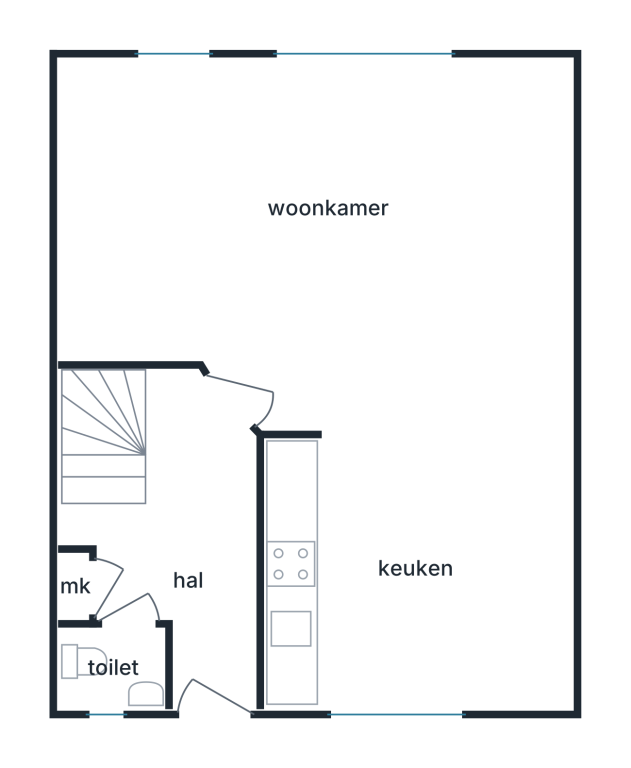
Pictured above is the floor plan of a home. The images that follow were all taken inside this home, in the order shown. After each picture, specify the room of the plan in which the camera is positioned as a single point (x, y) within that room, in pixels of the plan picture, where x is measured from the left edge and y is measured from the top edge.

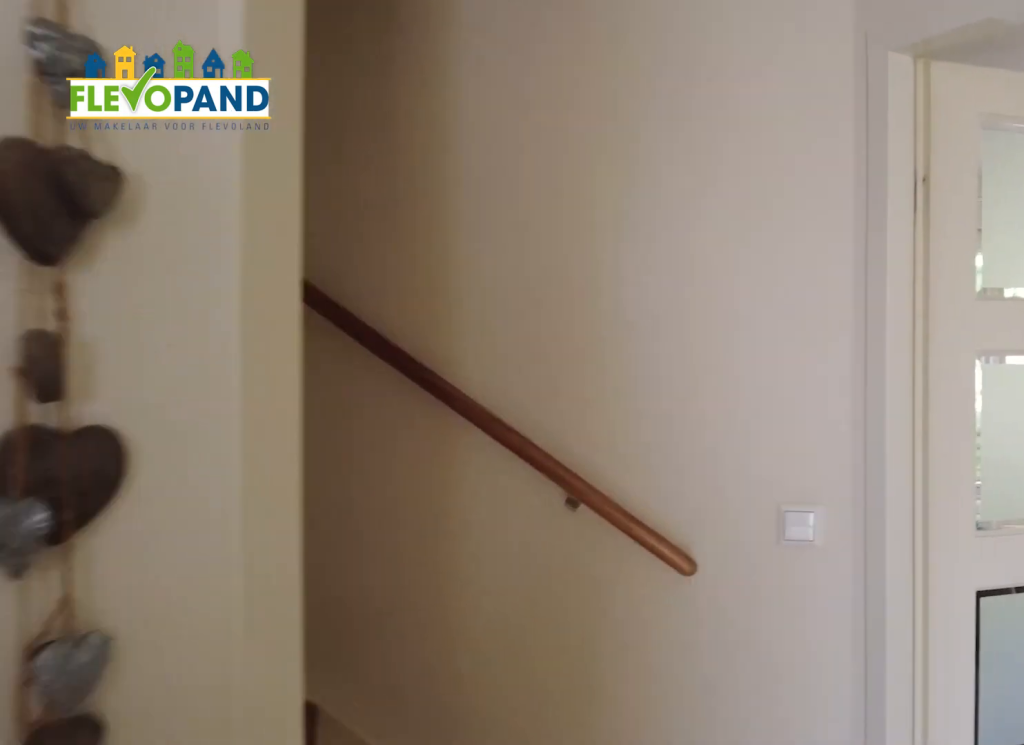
(187, 543)
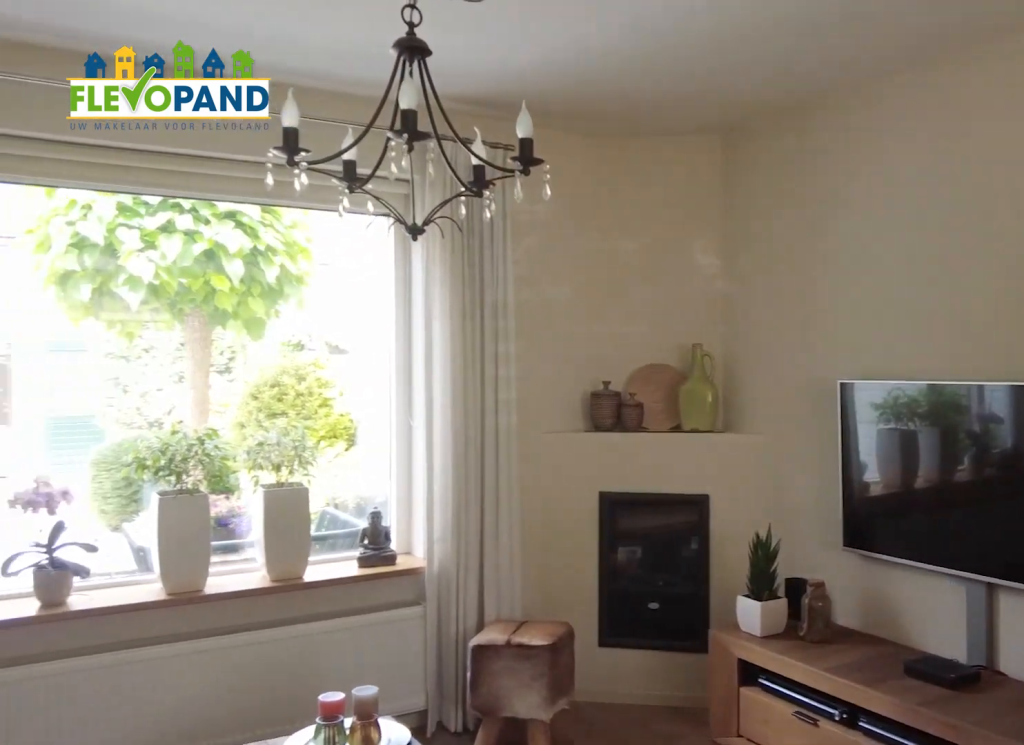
(209, 142)
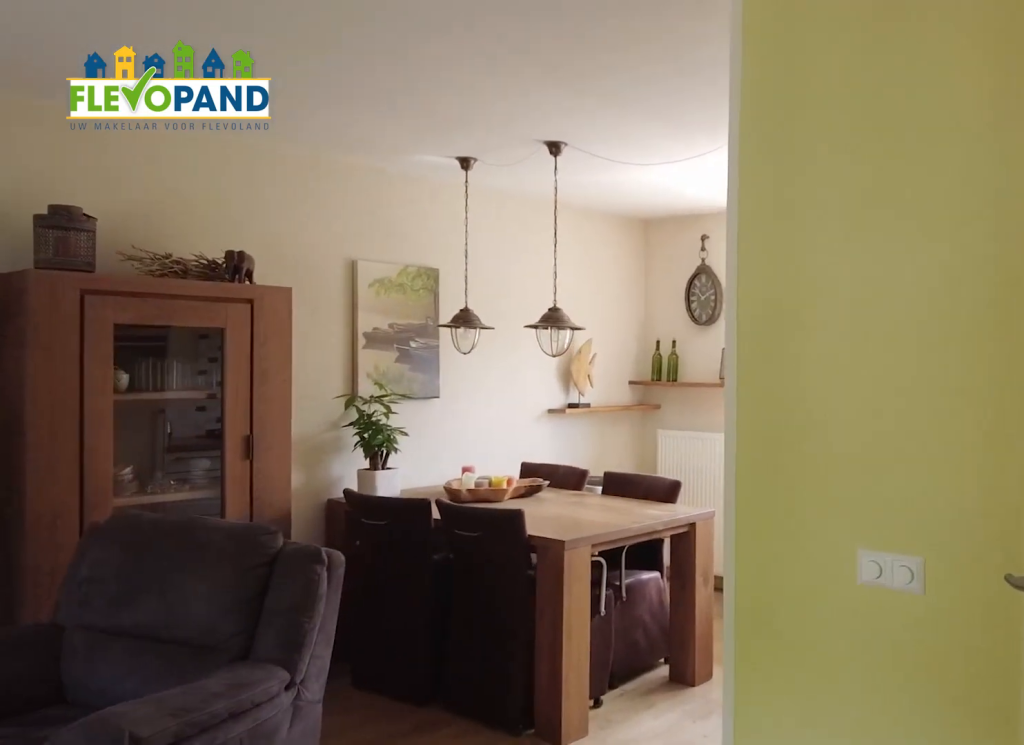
(209, 142)
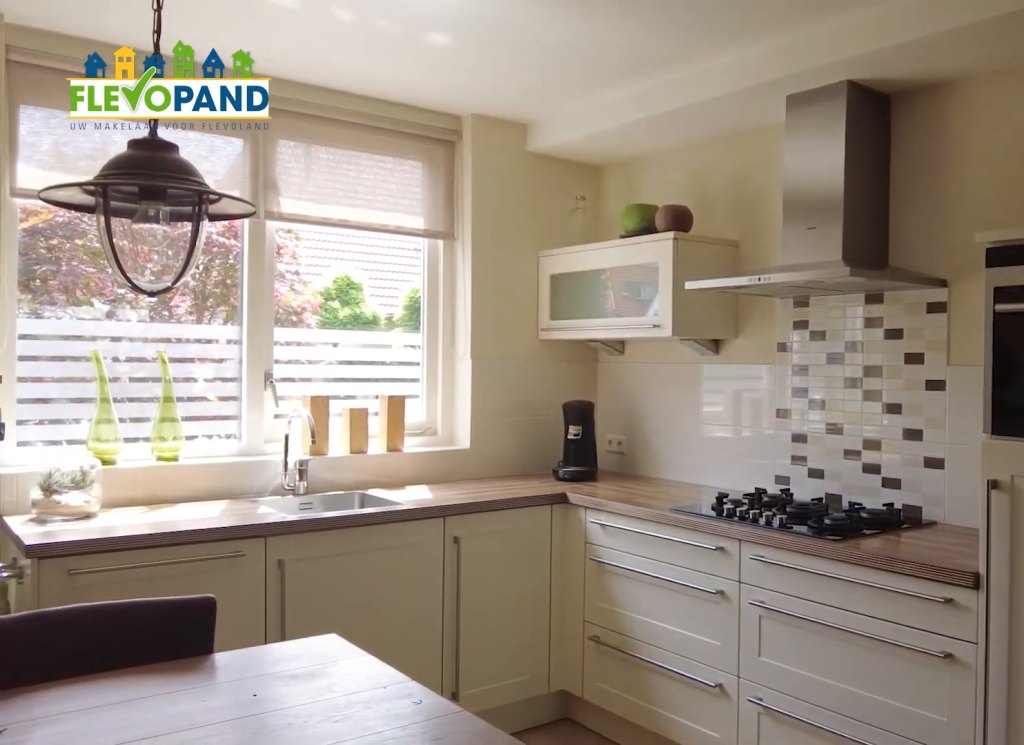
(416, 572)
